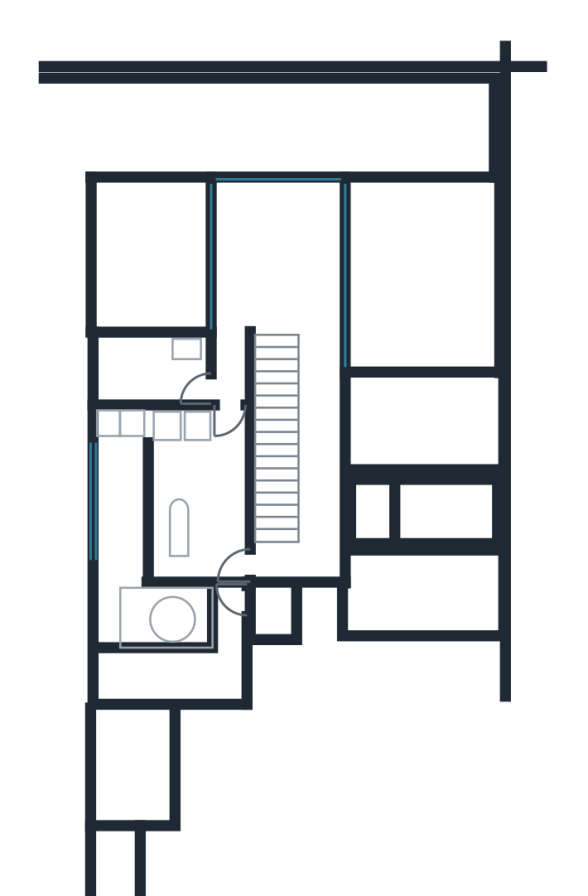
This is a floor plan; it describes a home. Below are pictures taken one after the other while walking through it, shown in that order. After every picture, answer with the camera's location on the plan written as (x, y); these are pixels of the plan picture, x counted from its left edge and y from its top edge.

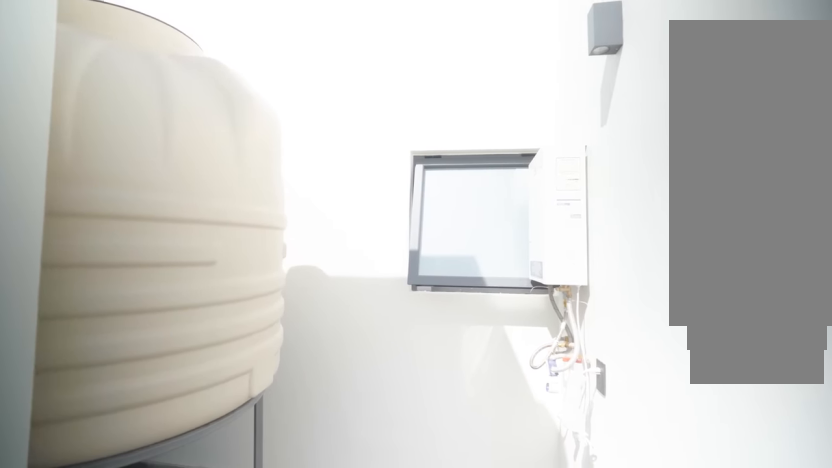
(145, 626)
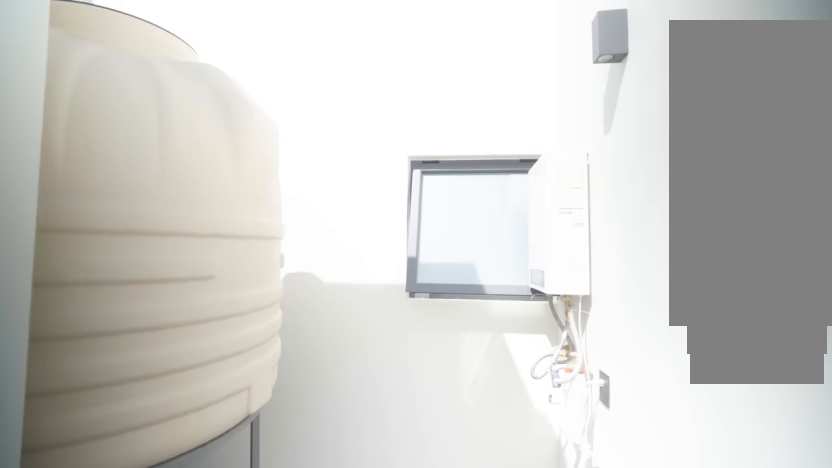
(145, 626)
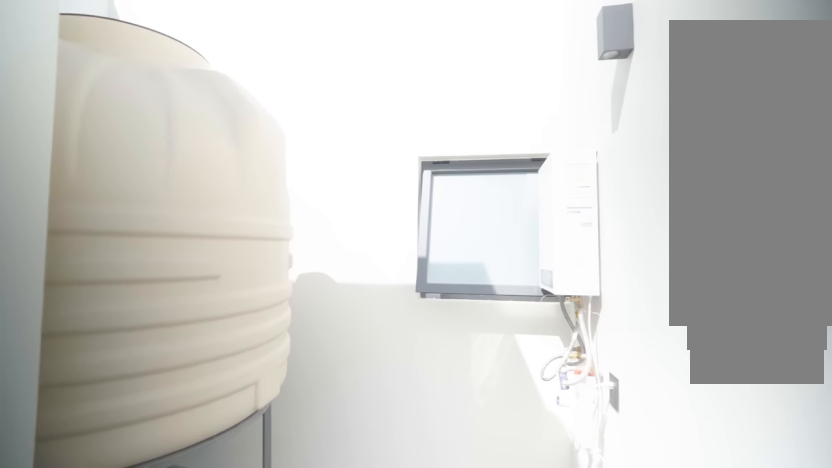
(145, 626)
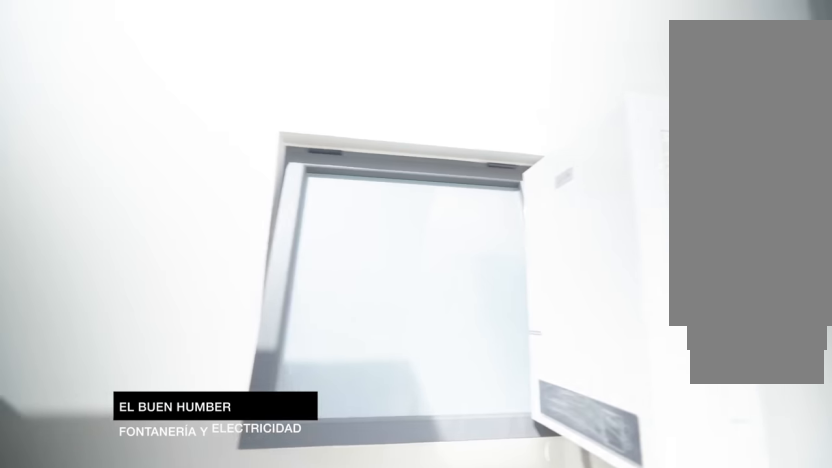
(136, 614)
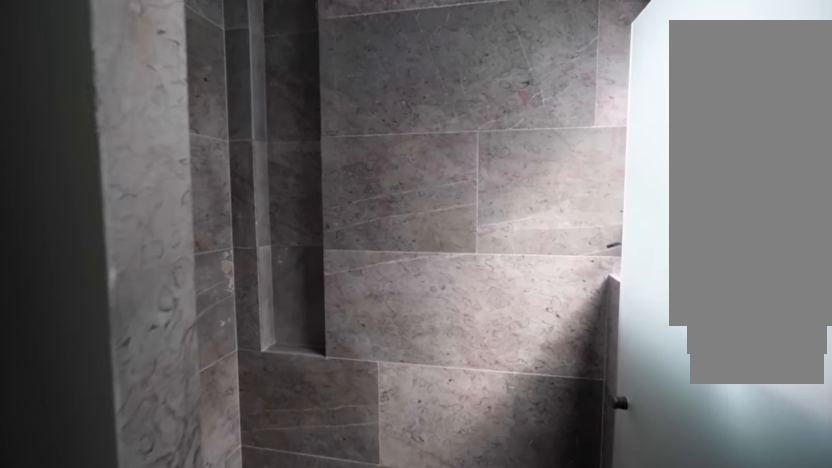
(179, 665)
